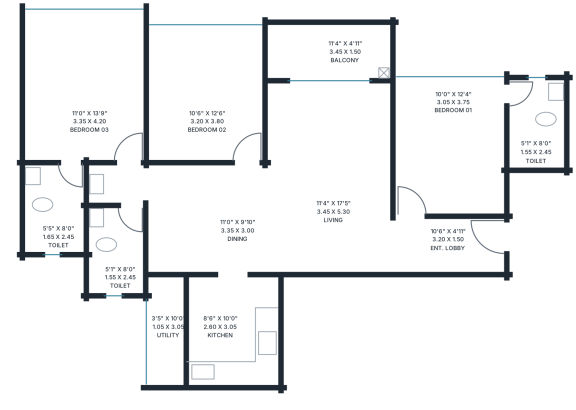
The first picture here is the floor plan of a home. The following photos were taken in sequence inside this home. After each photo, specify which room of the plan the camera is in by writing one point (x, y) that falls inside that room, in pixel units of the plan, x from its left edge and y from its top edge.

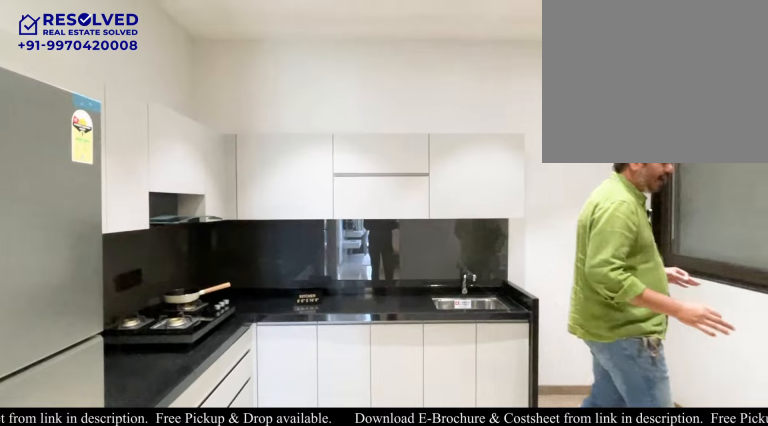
(232, 330)
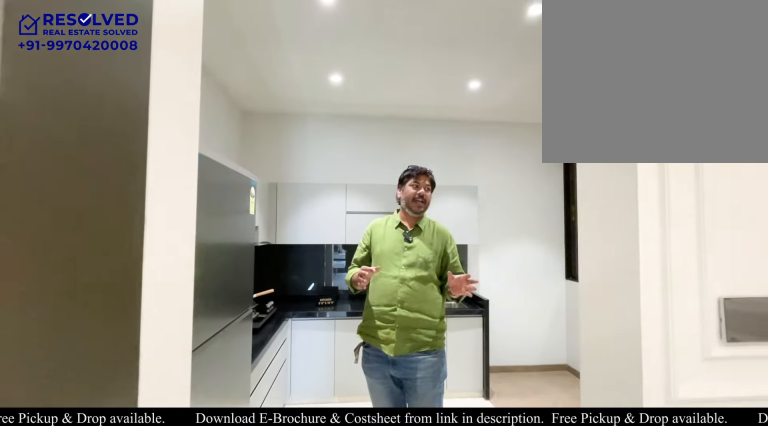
(233, 329)
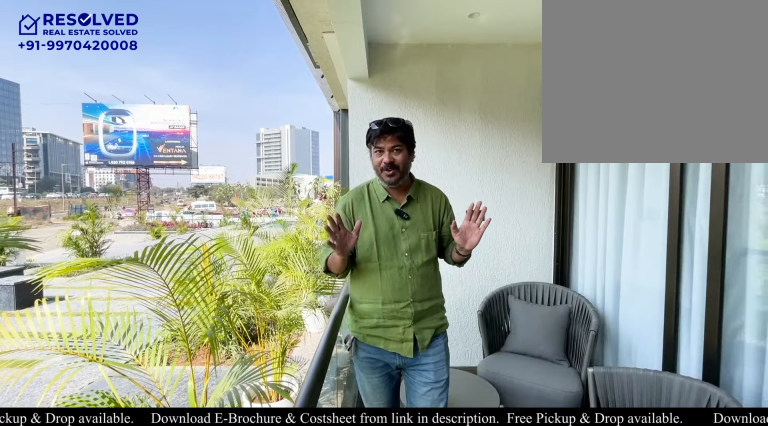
(328, 50)
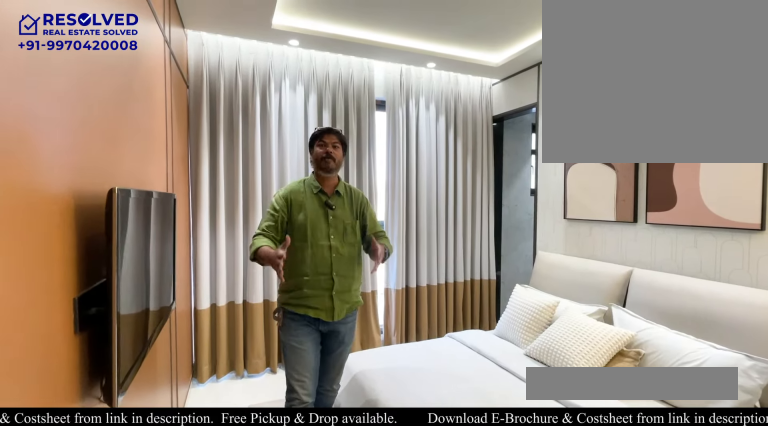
(450, 146)
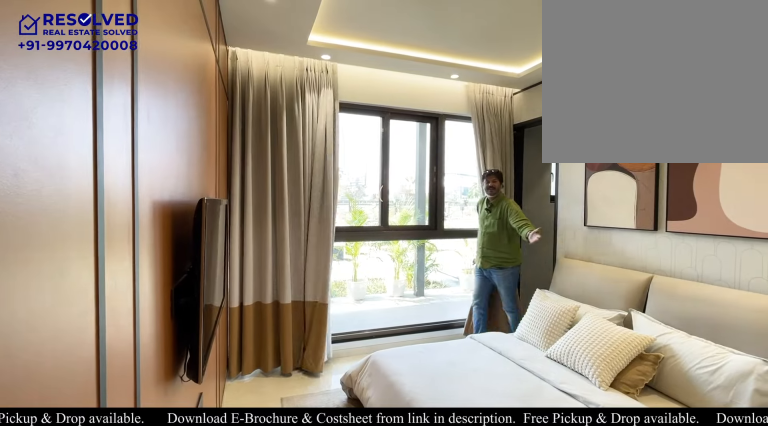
(450, 146)
